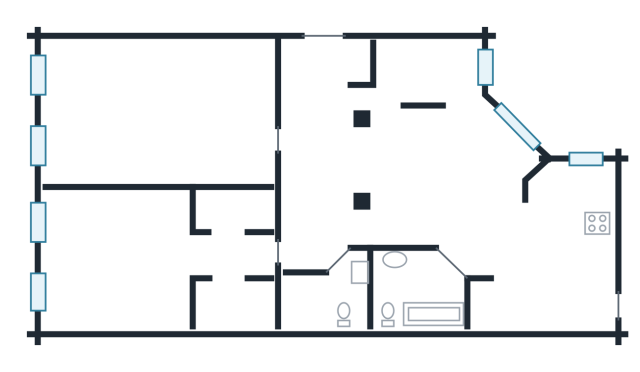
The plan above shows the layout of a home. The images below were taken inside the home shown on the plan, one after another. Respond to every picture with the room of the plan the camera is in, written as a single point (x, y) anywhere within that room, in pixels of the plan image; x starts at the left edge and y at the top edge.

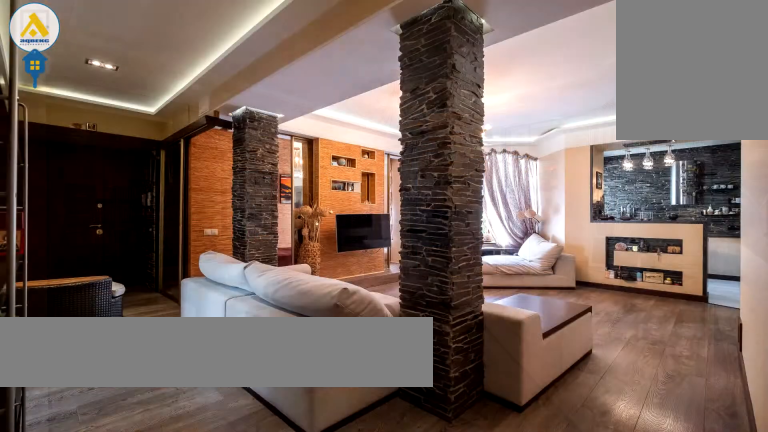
(415, 164)
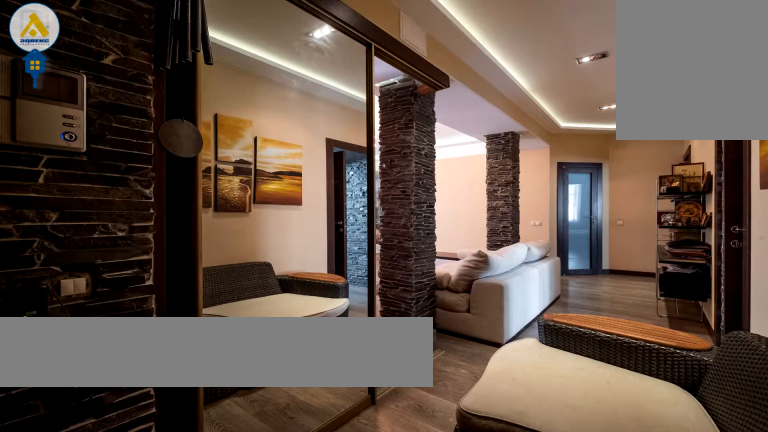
(415, 164)
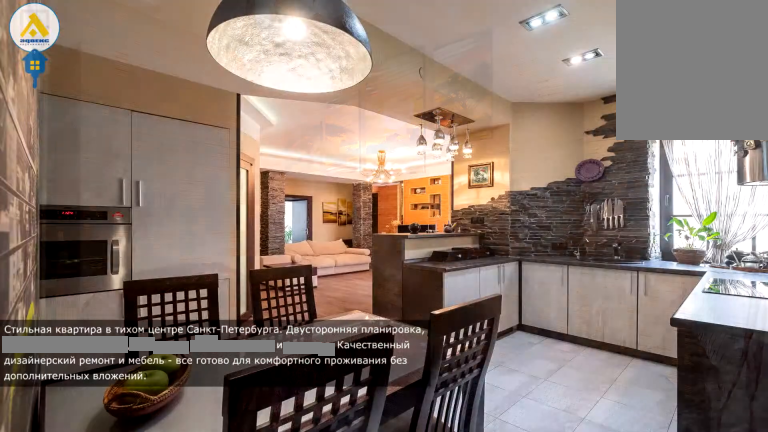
(544, 264)
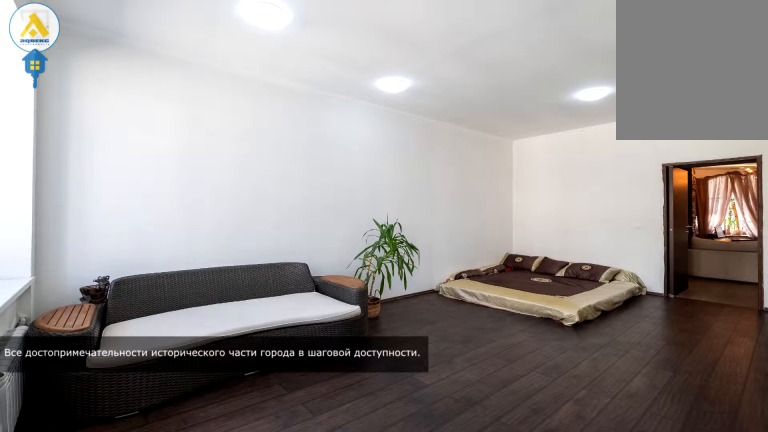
(147, 117)
